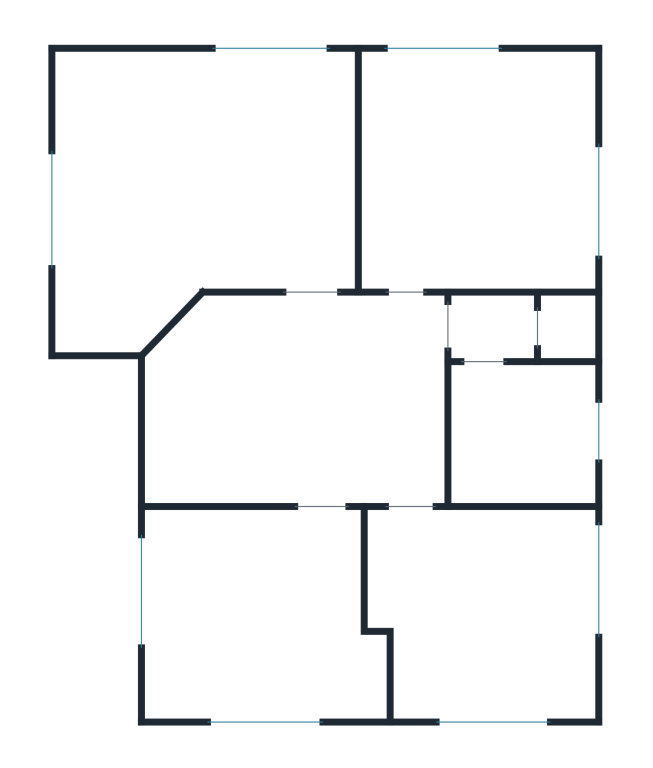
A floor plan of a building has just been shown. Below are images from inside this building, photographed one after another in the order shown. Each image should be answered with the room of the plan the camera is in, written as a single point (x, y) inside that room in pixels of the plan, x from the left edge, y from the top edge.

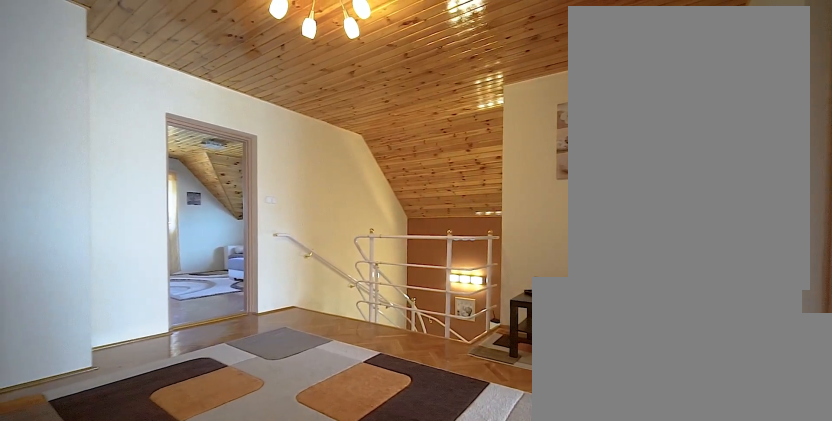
(364, 393)
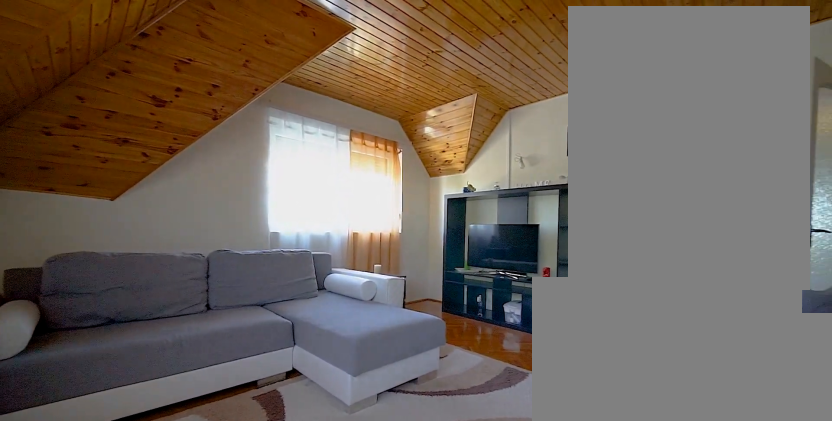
(257, 624)
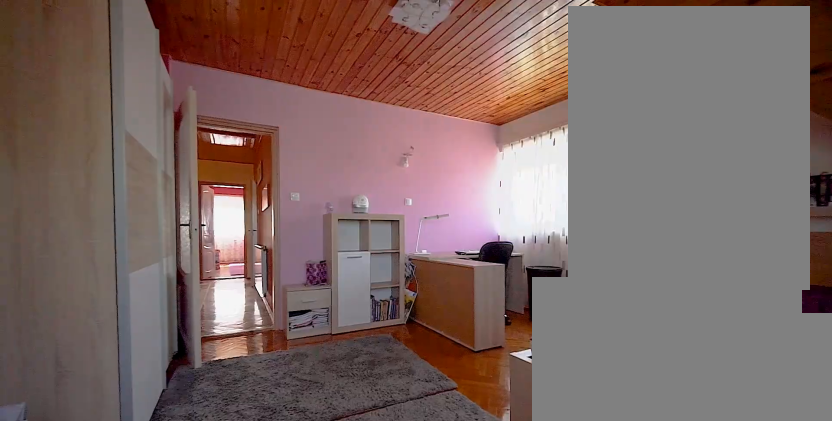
(493, 624)
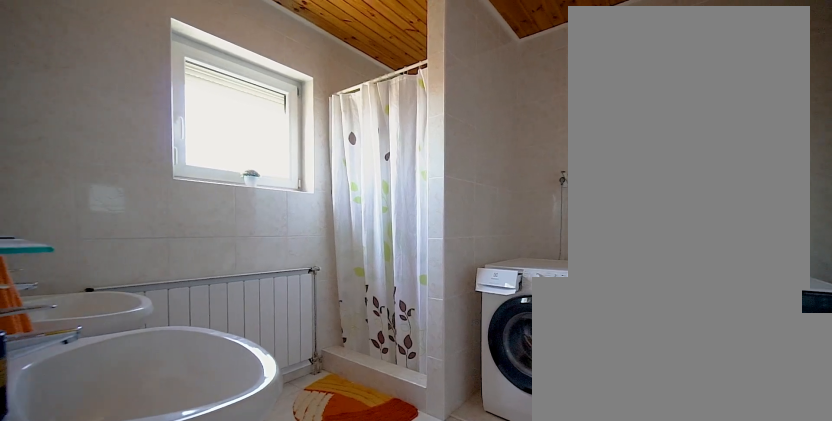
(523, 438)
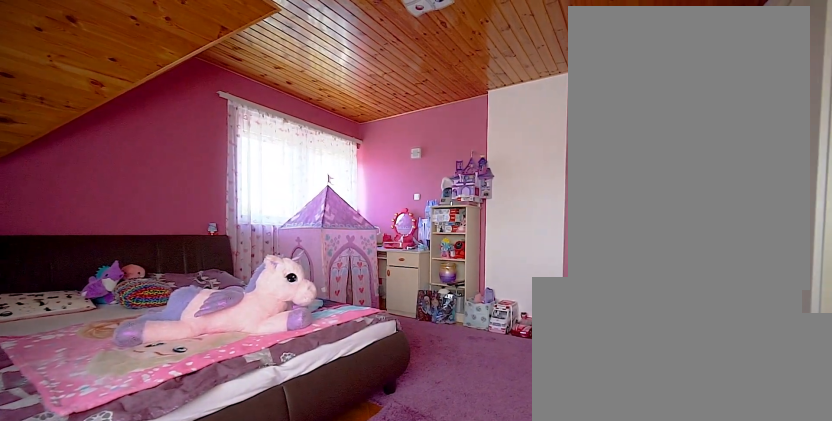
(478, 170)
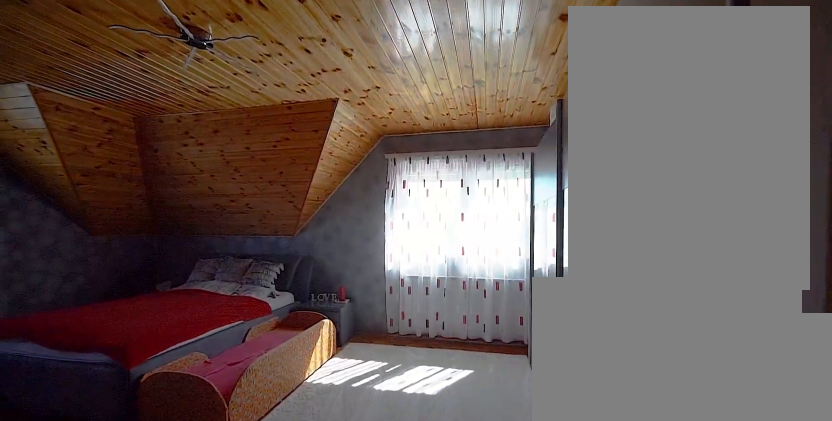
(221, 170)
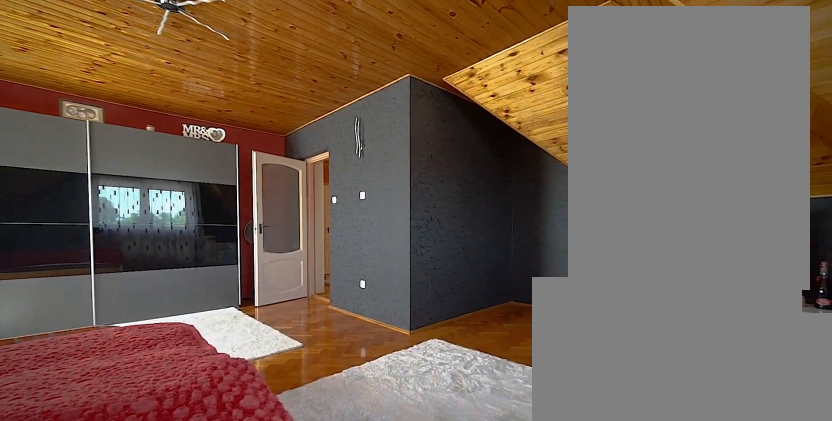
(220, 170)
